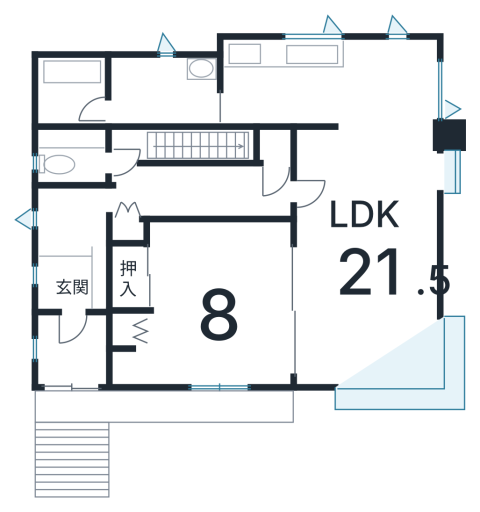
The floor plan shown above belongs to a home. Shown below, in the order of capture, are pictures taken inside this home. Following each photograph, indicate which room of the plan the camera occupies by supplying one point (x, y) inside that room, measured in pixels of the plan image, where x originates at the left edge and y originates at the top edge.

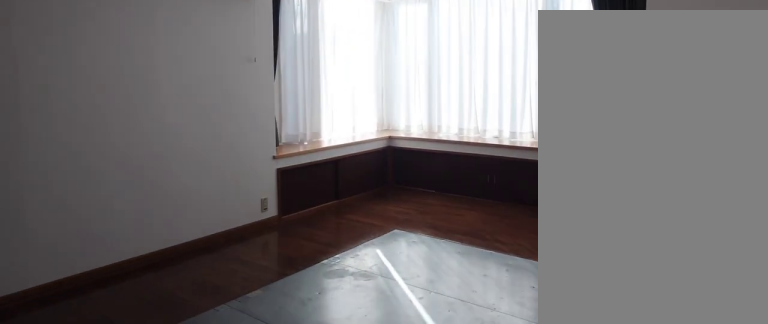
(371, 269)
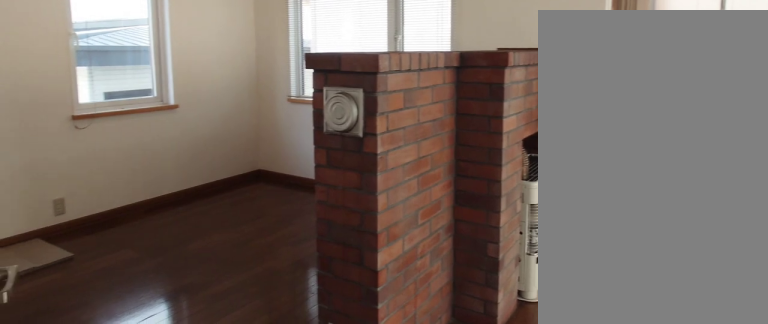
(371, 269)
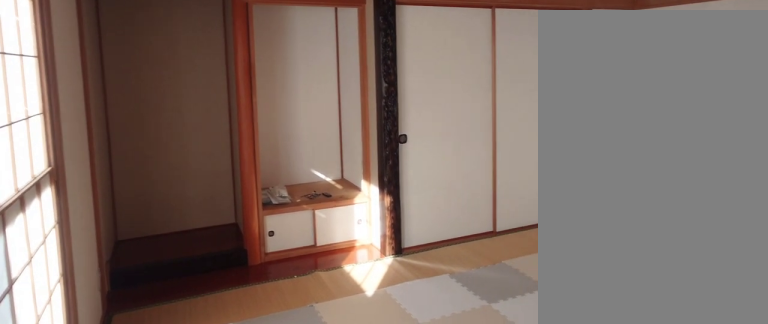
(228, 304)
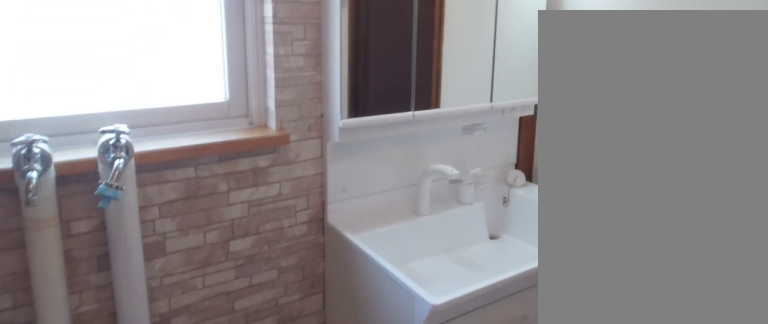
(174, 77)
